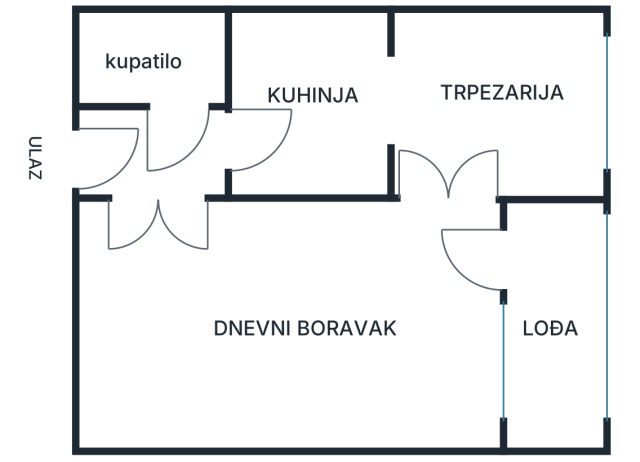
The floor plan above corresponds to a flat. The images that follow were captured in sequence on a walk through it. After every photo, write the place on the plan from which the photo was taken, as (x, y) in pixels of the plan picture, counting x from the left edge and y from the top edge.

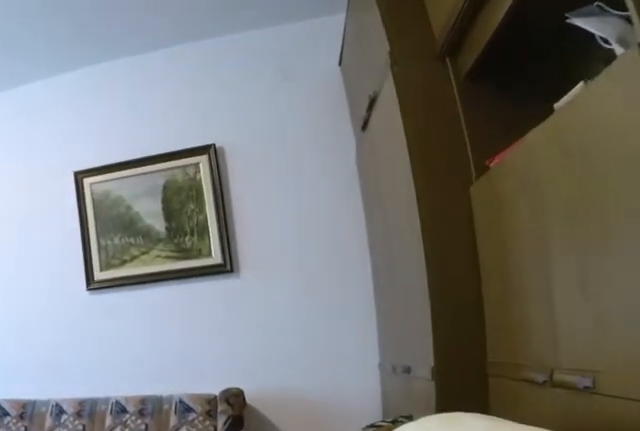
(162, 221)
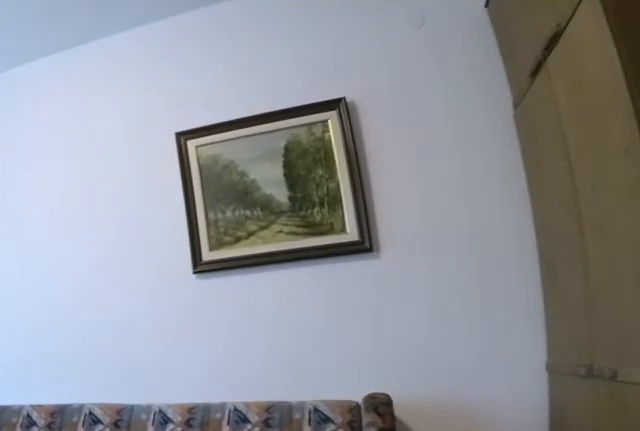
(175, 241)
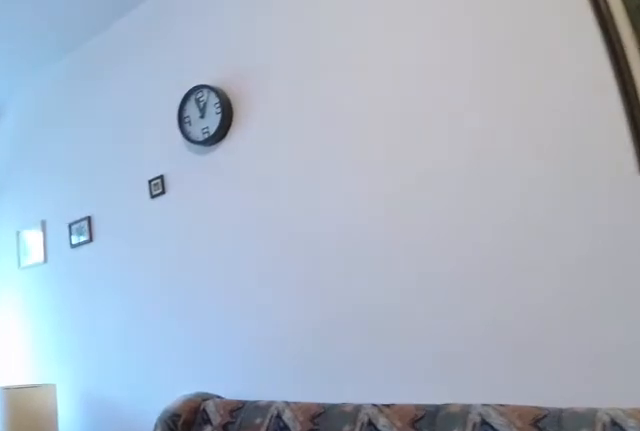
(206, 281)
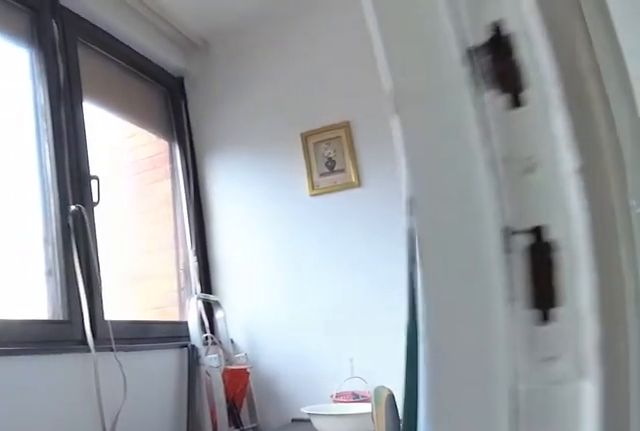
(522, 257)
